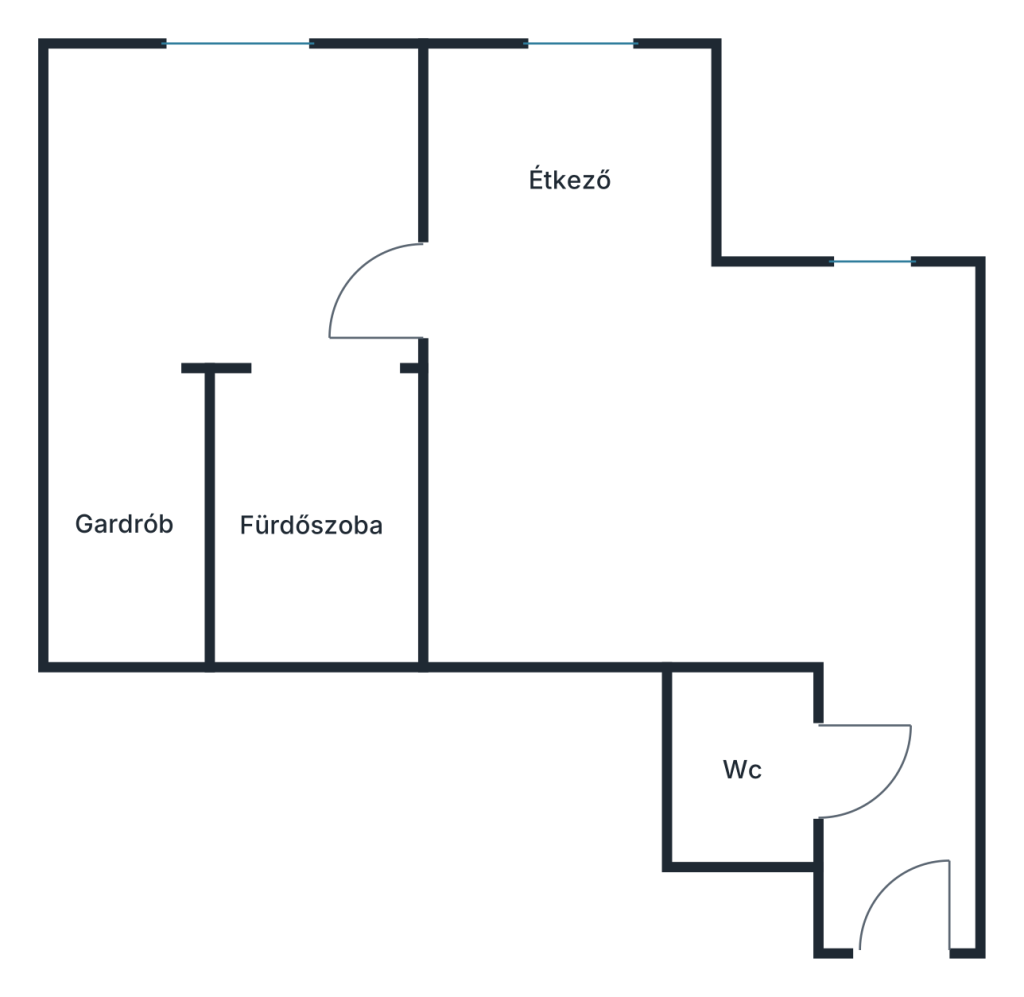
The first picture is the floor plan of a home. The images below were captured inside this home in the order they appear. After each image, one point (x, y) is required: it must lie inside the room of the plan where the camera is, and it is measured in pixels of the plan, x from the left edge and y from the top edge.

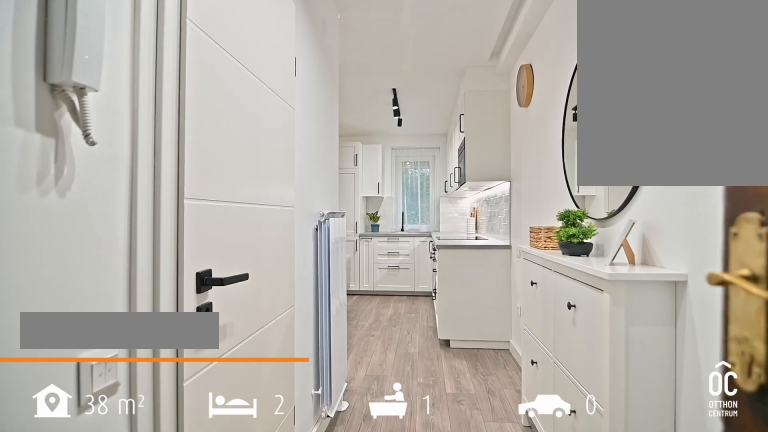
(891, 765)
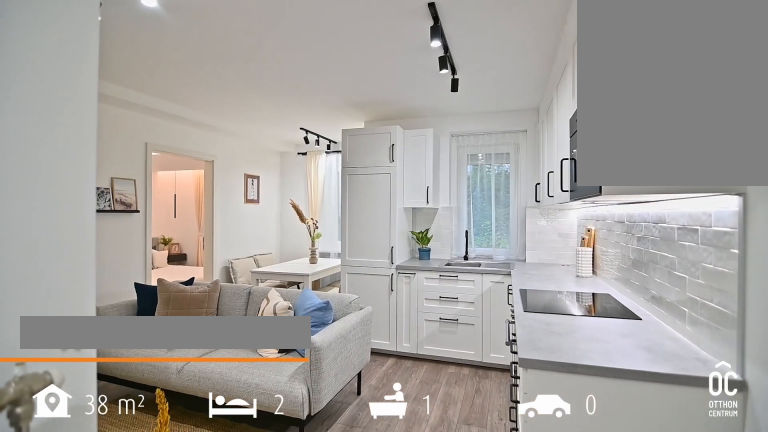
(624, 459)
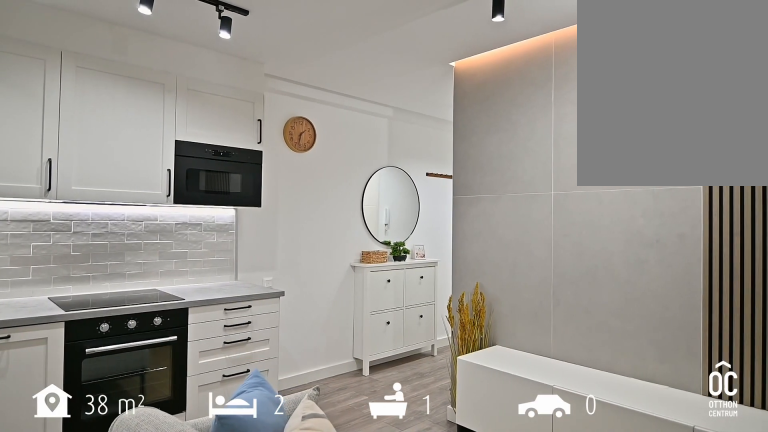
(624, 459)
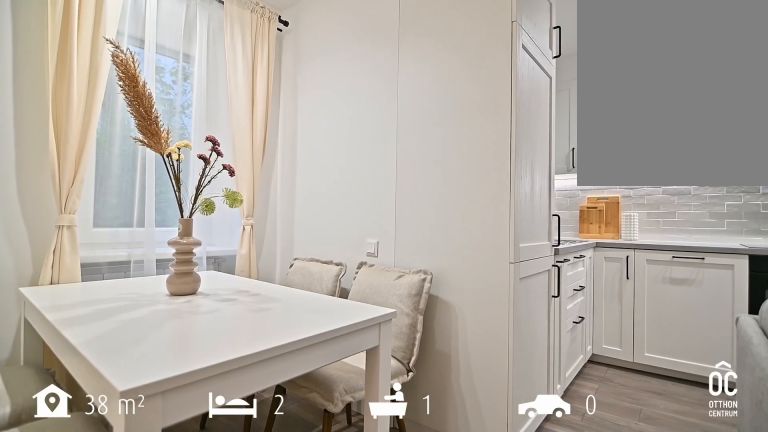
(573, 182)
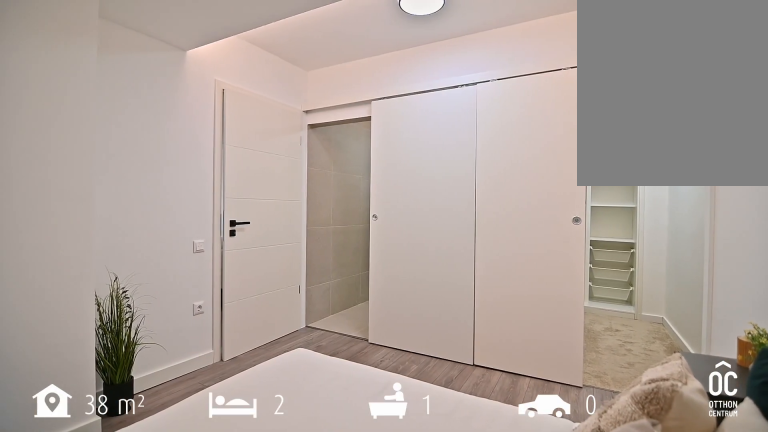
(239, 200)
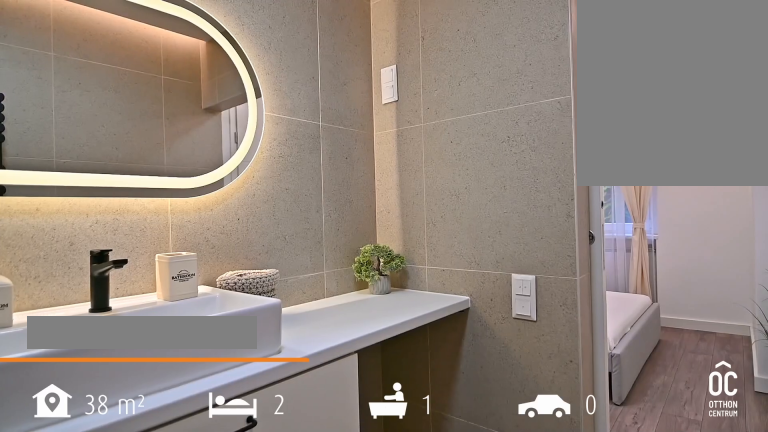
(308, 503)
